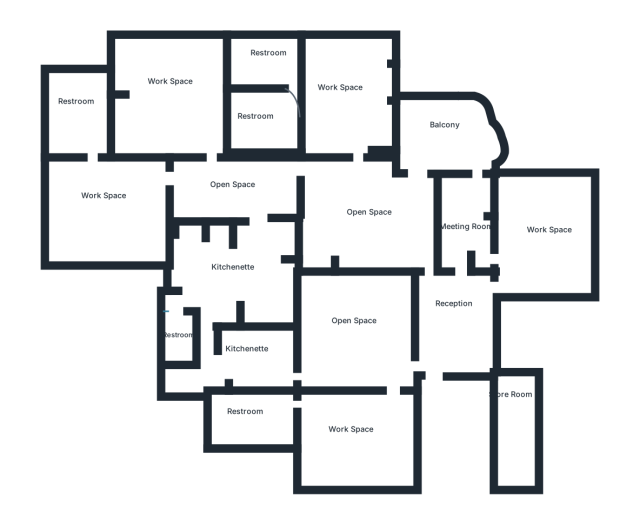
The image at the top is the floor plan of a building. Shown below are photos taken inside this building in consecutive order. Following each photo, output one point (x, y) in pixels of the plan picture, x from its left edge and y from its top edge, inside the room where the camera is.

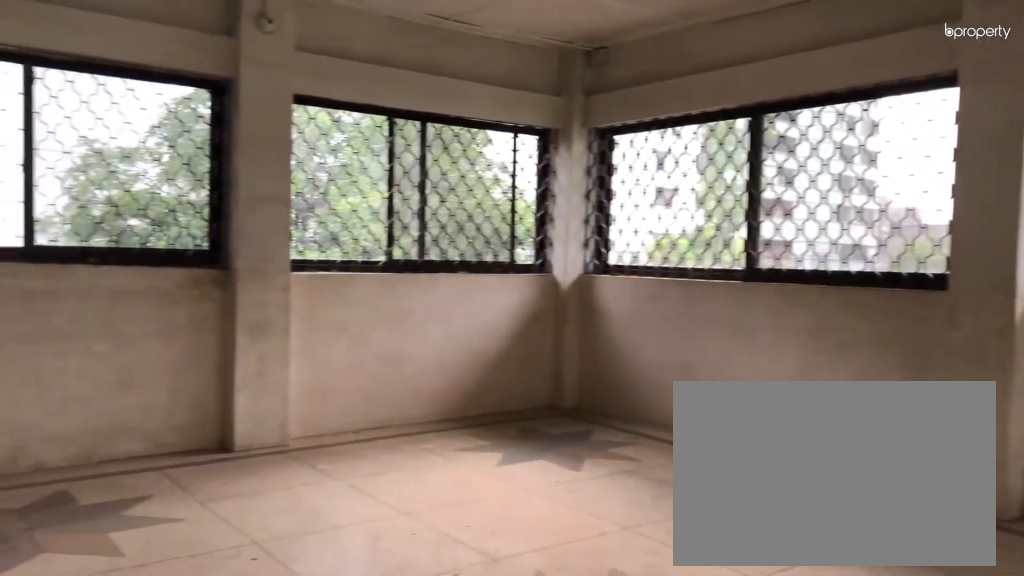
(553, 239)
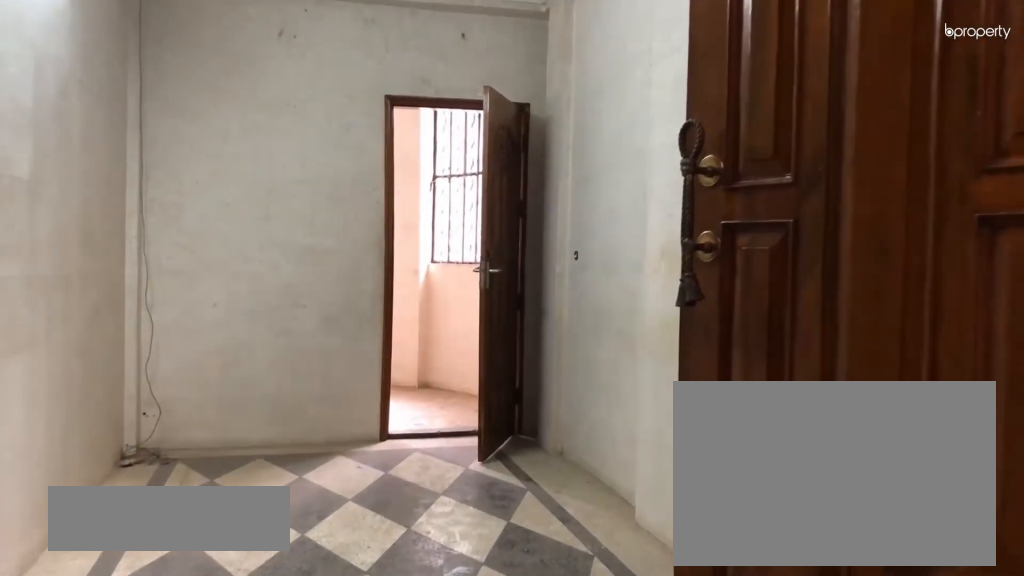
(471, 220)
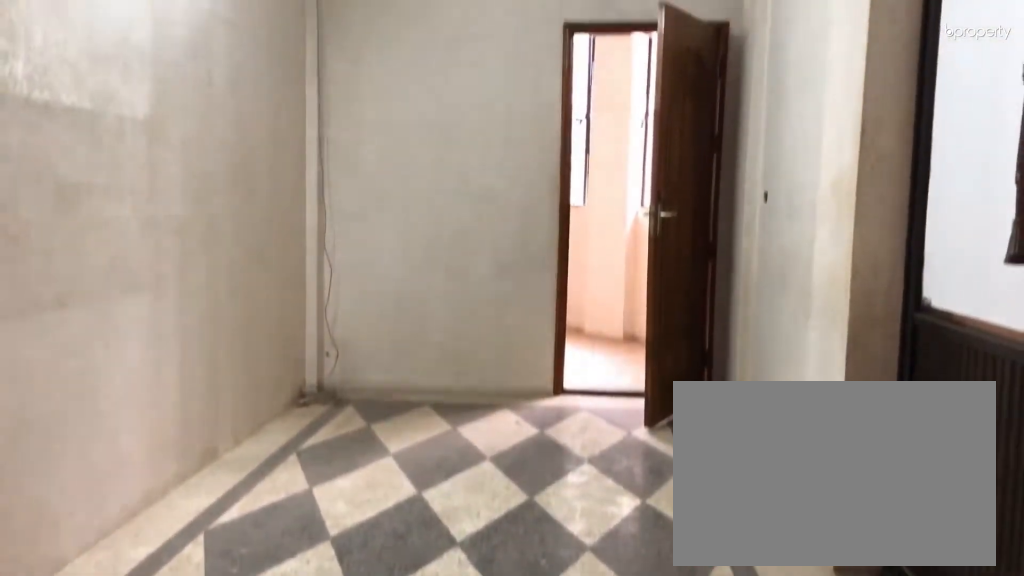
(471, 220)
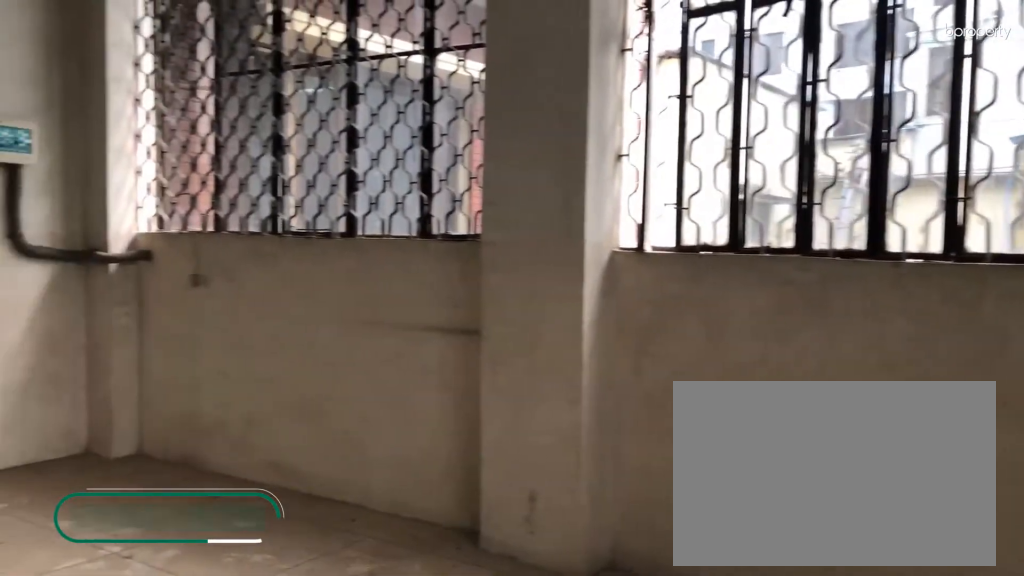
(456, 131)
